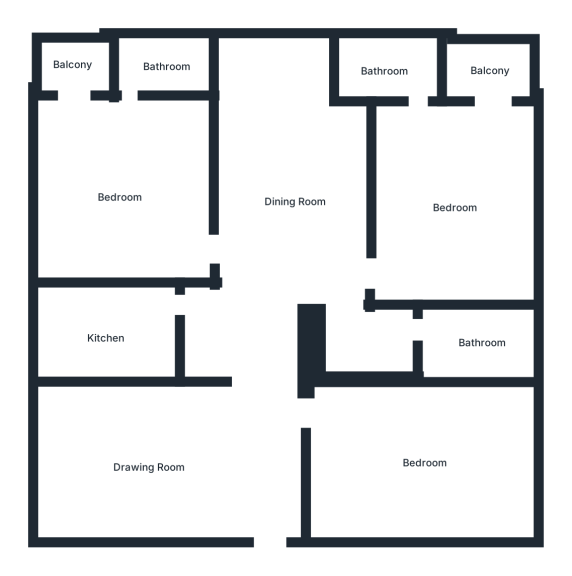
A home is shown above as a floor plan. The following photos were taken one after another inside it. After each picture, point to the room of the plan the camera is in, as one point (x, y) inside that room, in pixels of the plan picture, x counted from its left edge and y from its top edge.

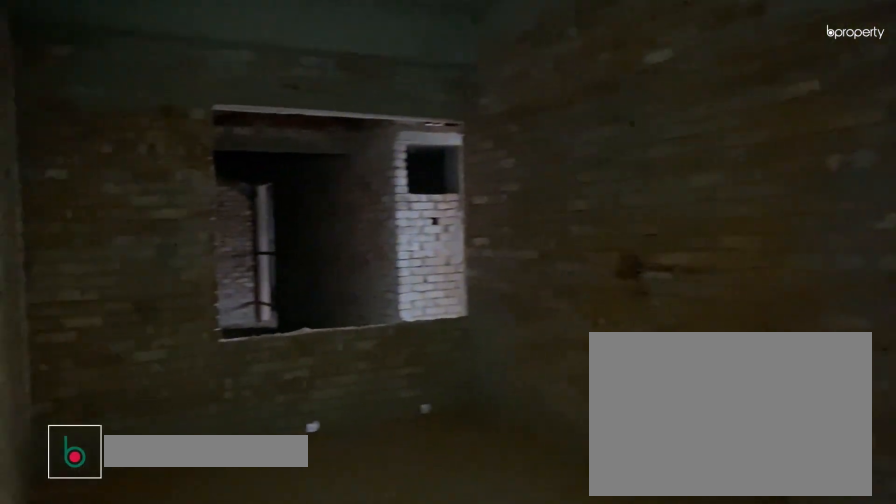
(150, 470)
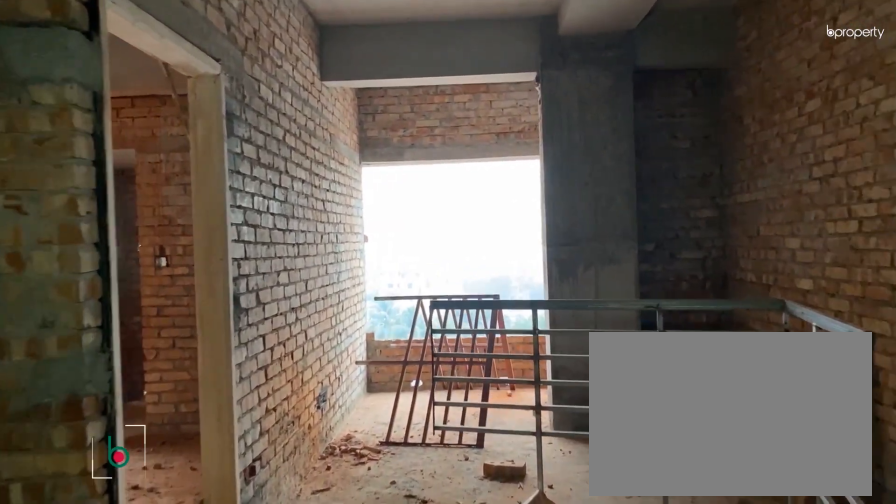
(295, 203)
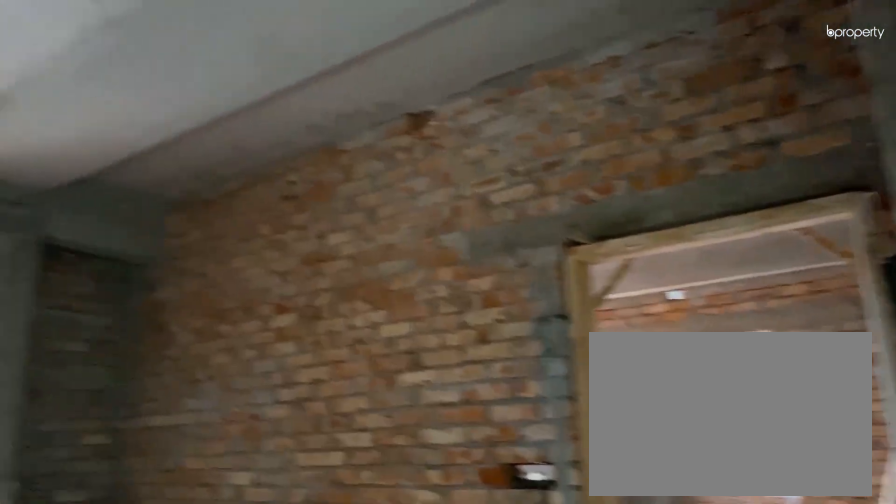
(297, 201)
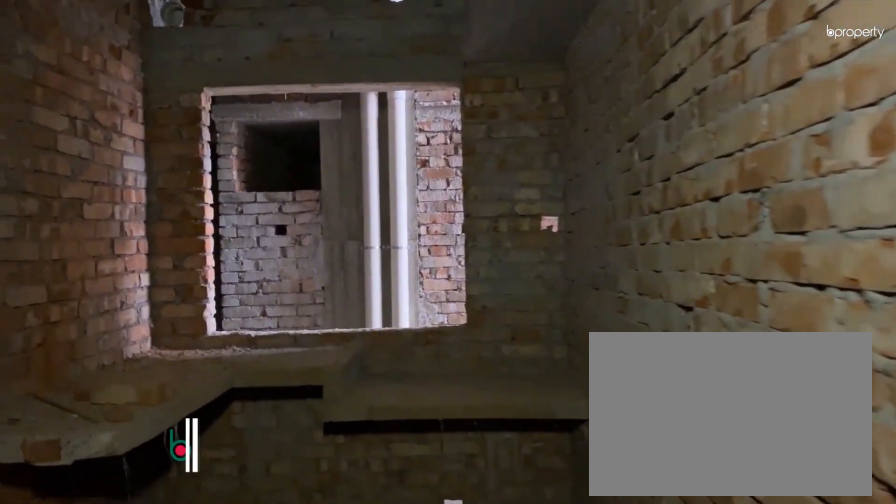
(106, 339)
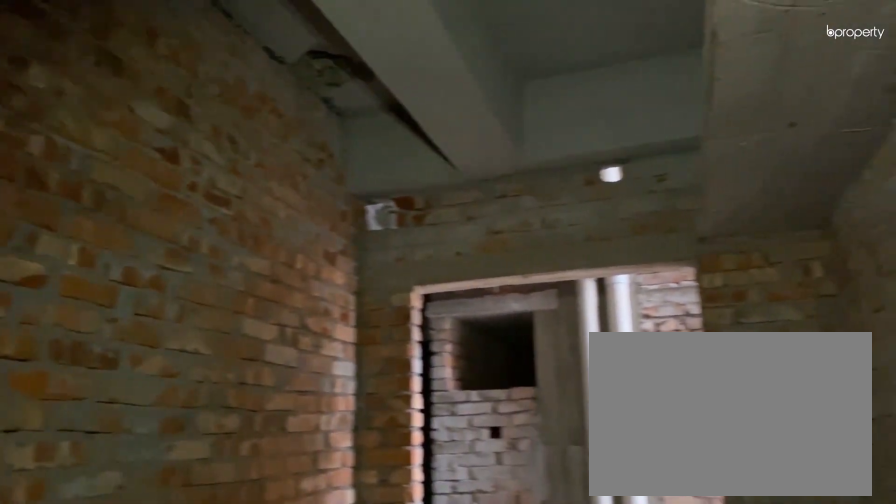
(106, 339)
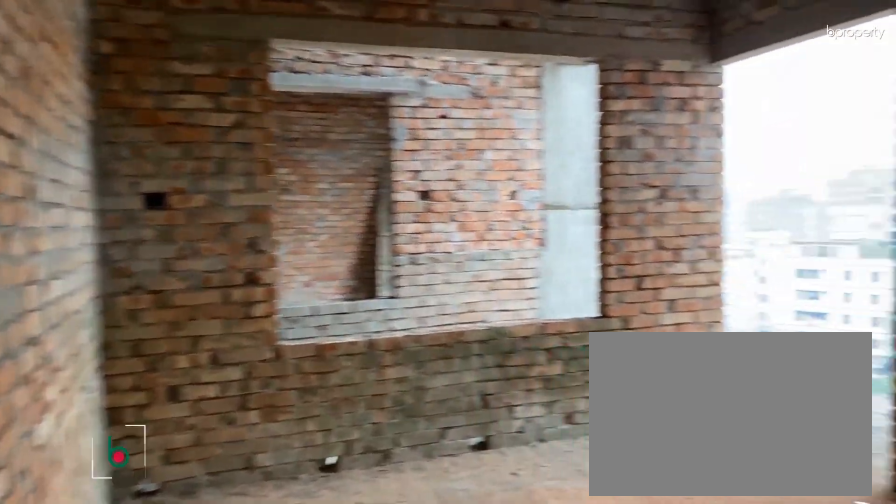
(120, 199)
